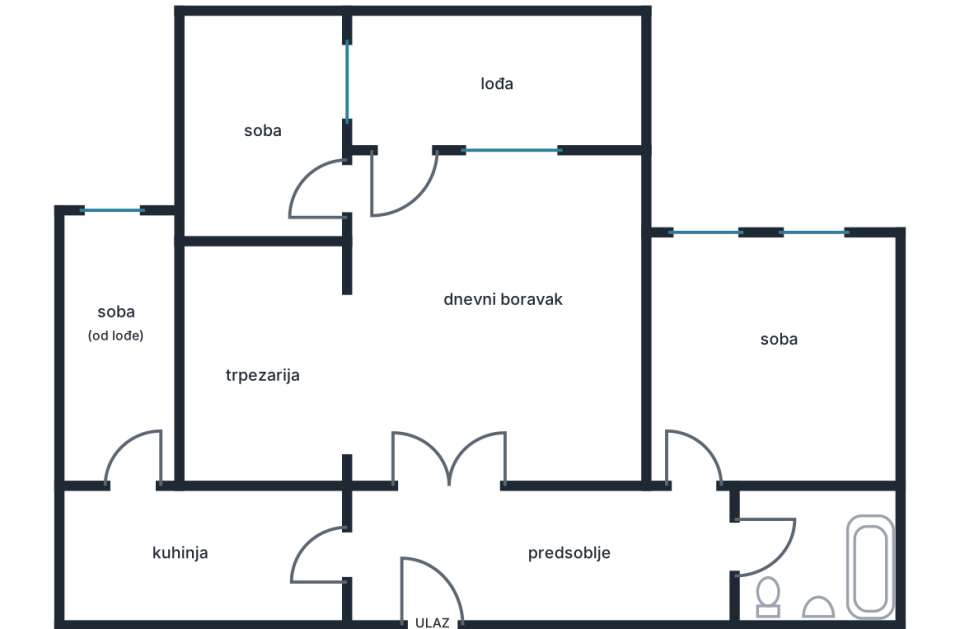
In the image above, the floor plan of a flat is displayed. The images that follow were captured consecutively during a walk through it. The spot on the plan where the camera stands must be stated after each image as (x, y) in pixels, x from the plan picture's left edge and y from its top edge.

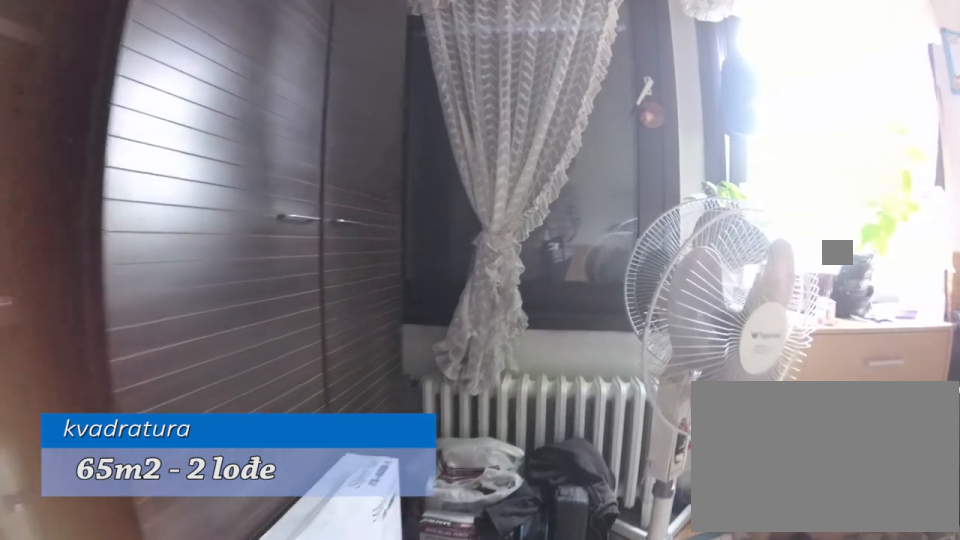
(698, 390)
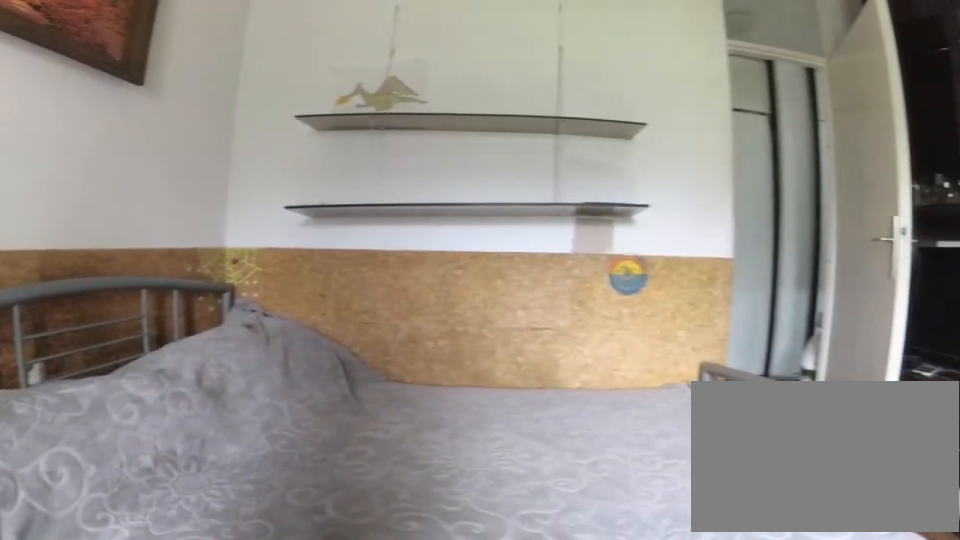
(830, 255)
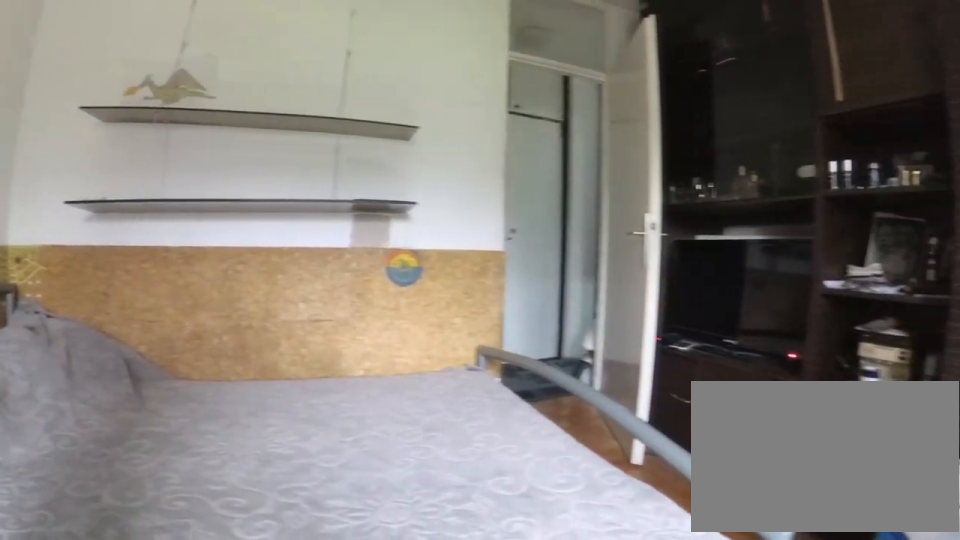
(837, 259)
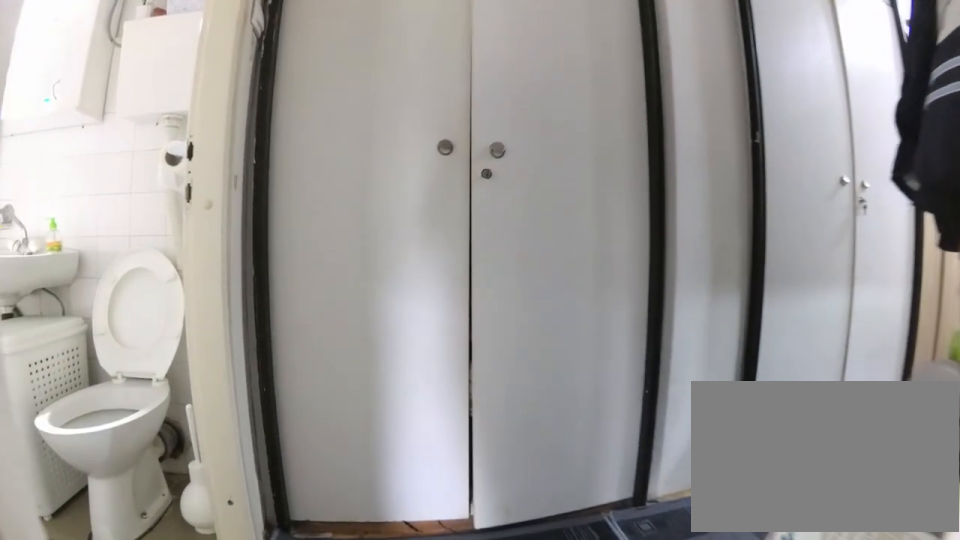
(693, 488)
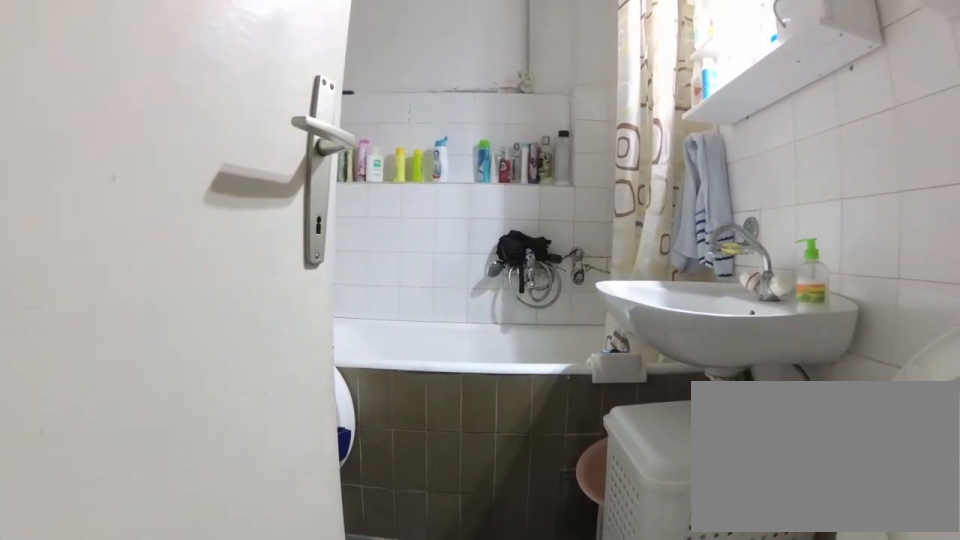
(719, 545)
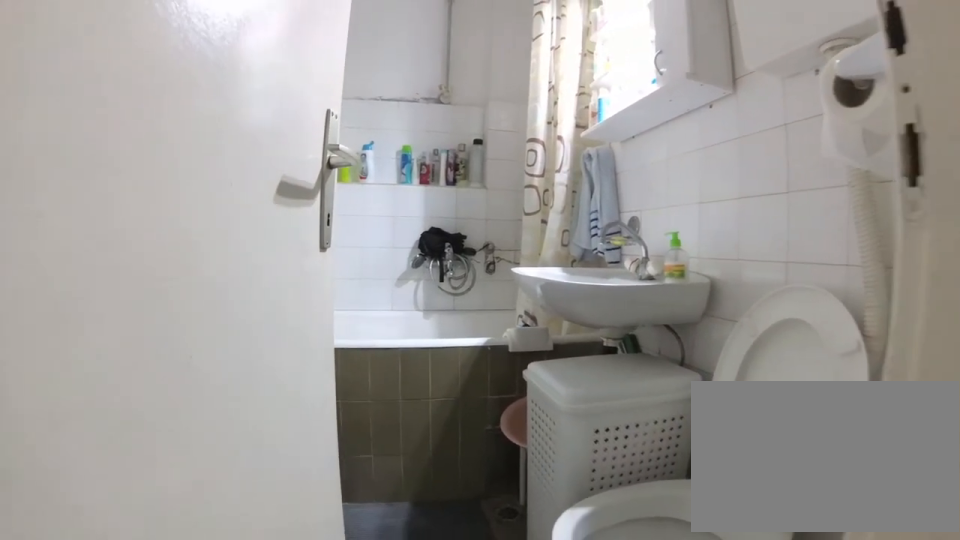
(702, 542)
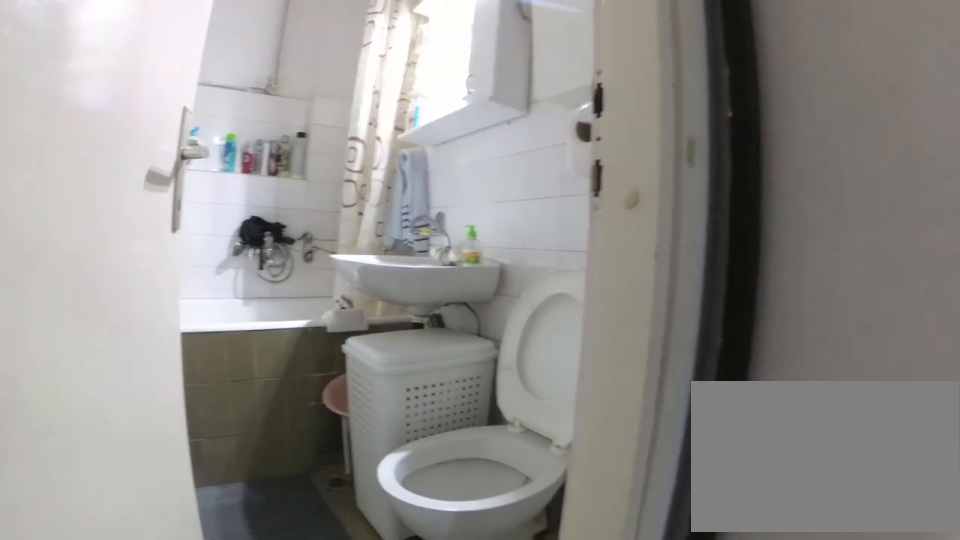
(697, 533)
